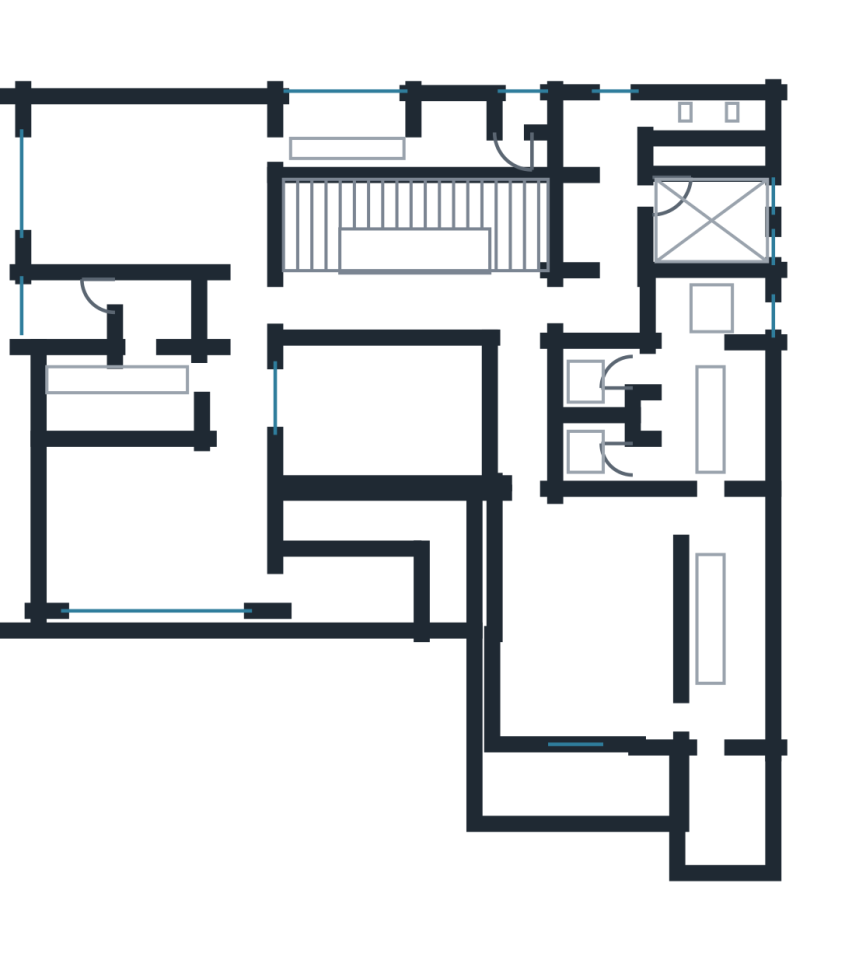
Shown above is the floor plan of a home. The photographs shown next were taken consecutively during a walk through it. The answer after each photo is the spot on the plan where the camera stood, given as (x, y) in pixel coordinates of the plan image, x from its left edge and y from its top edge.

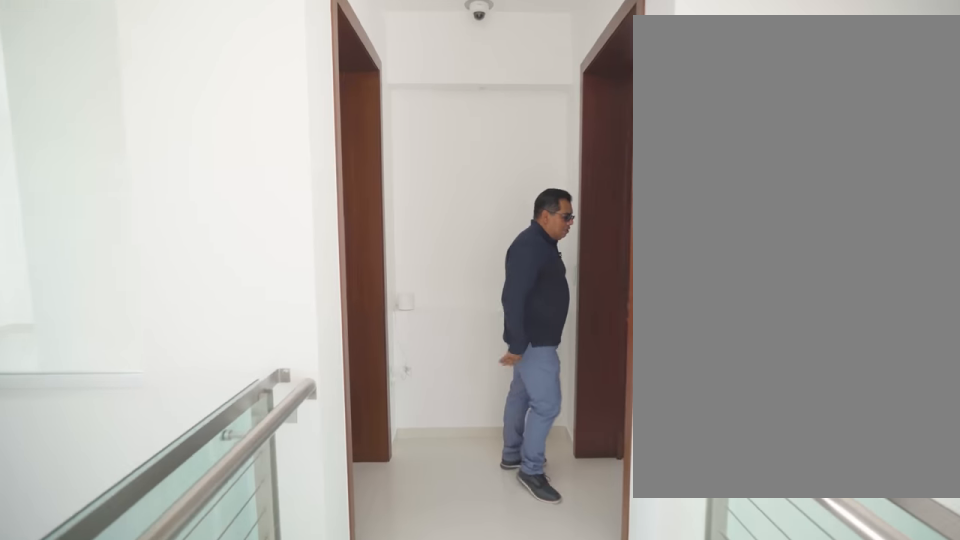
(246, 308)
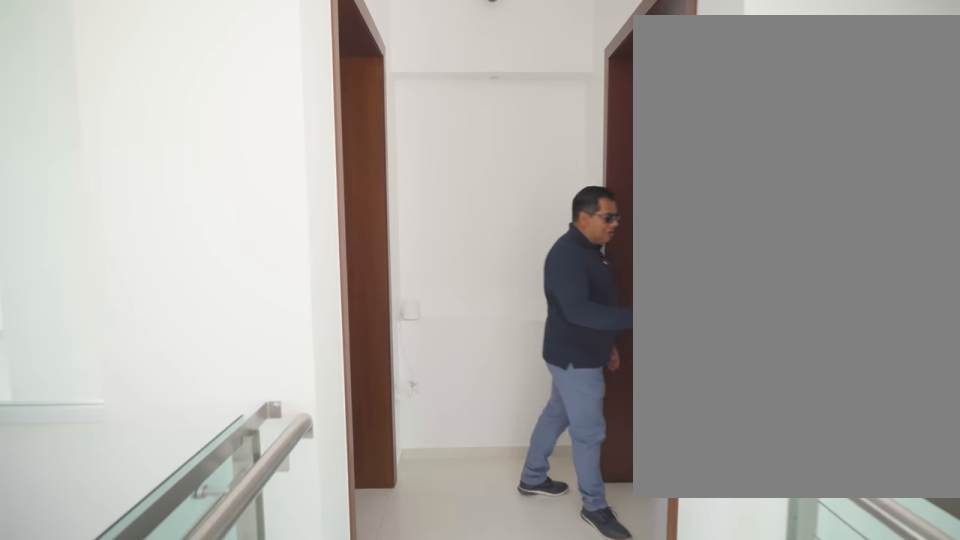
(244, 307)
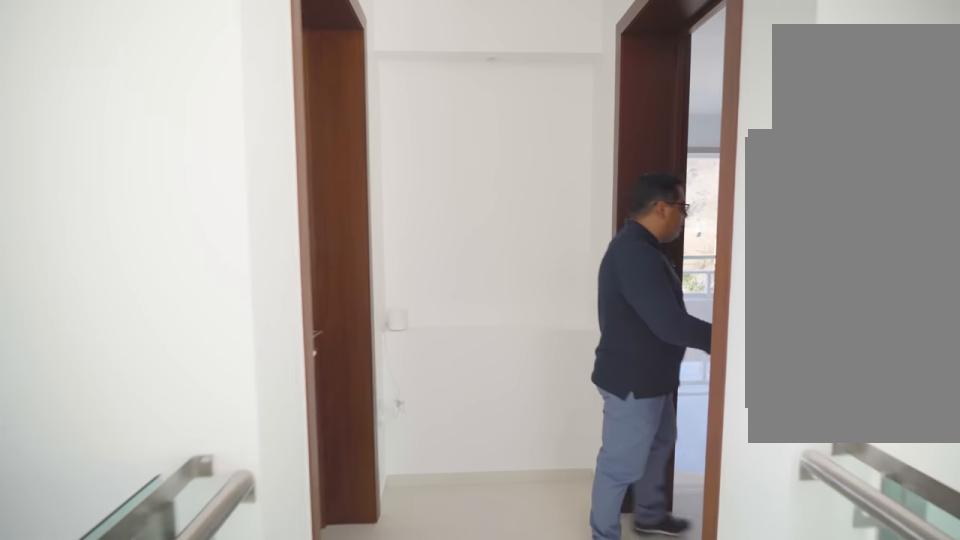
(244, 291)
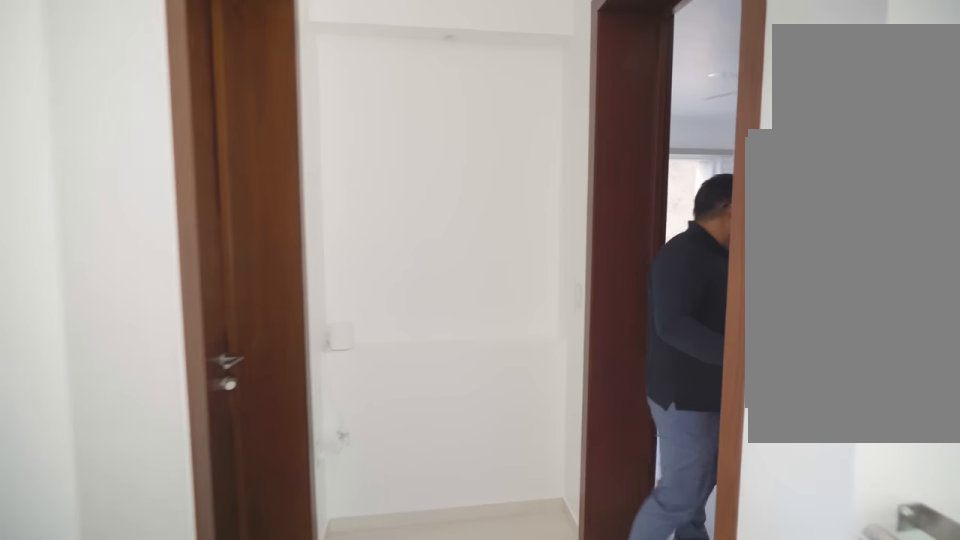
(244, 276)
